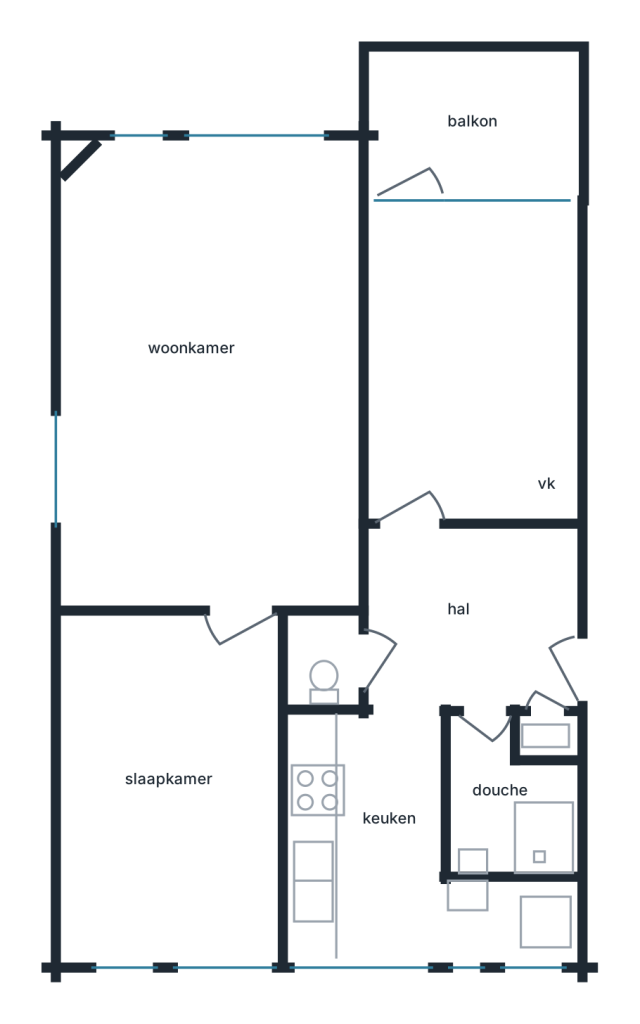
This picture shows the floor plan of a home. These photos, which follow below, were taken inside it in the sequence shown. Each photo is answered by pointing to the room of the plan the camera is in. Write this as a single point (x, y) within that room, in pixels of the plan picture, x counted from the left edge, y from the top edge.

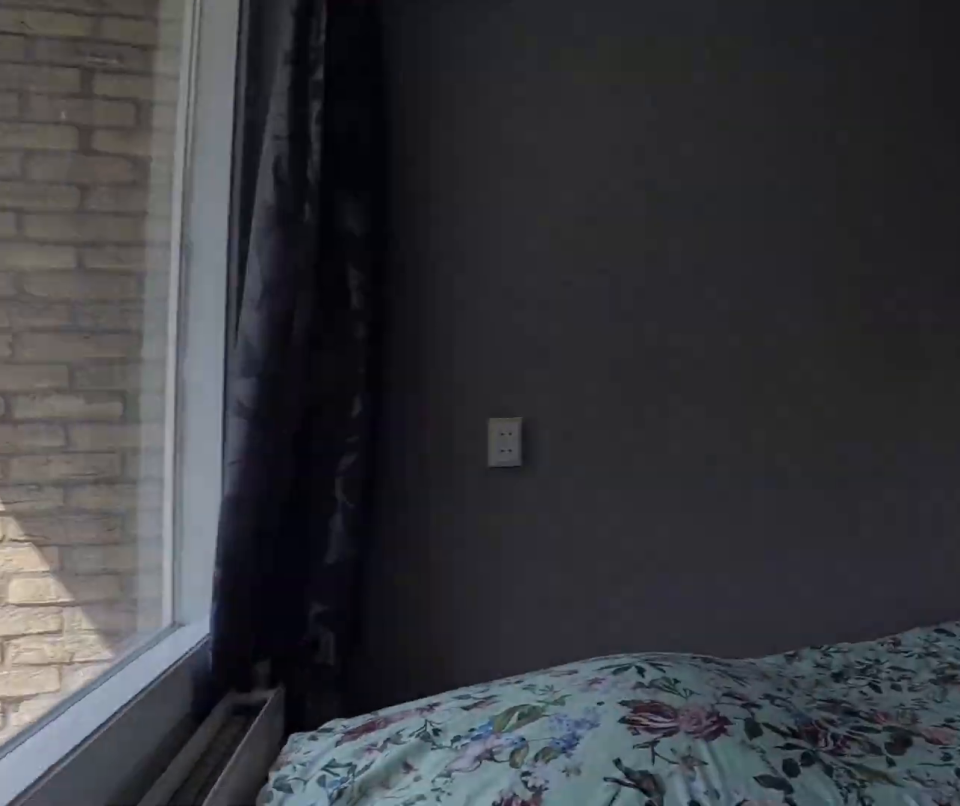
(470, 367)
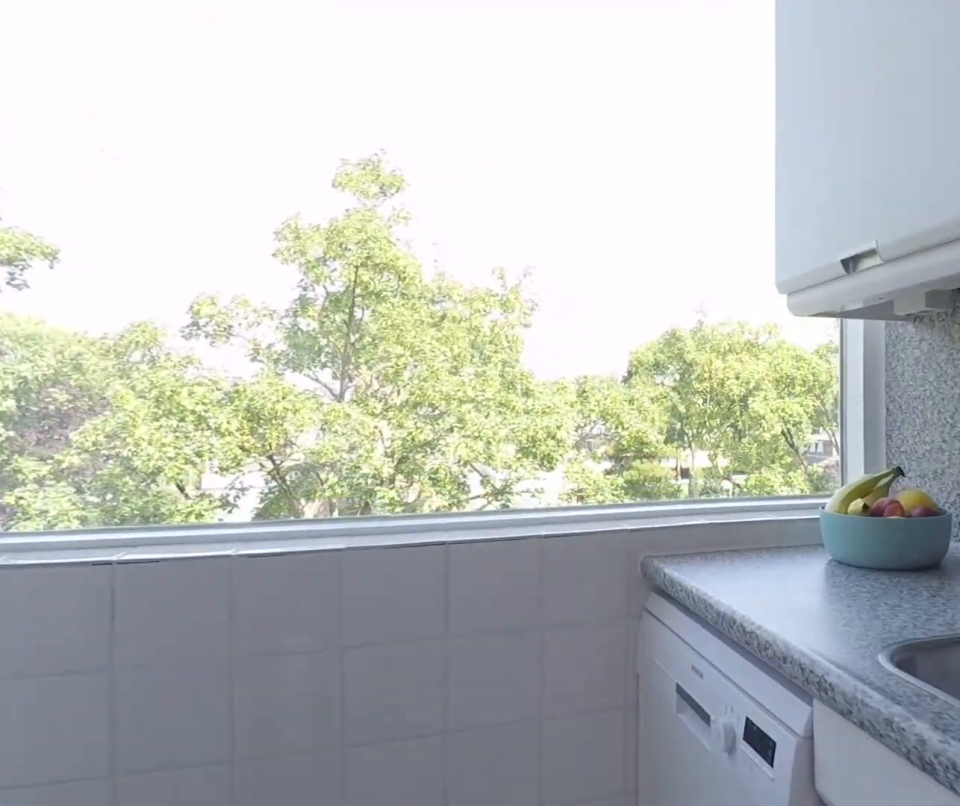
(394, 856)
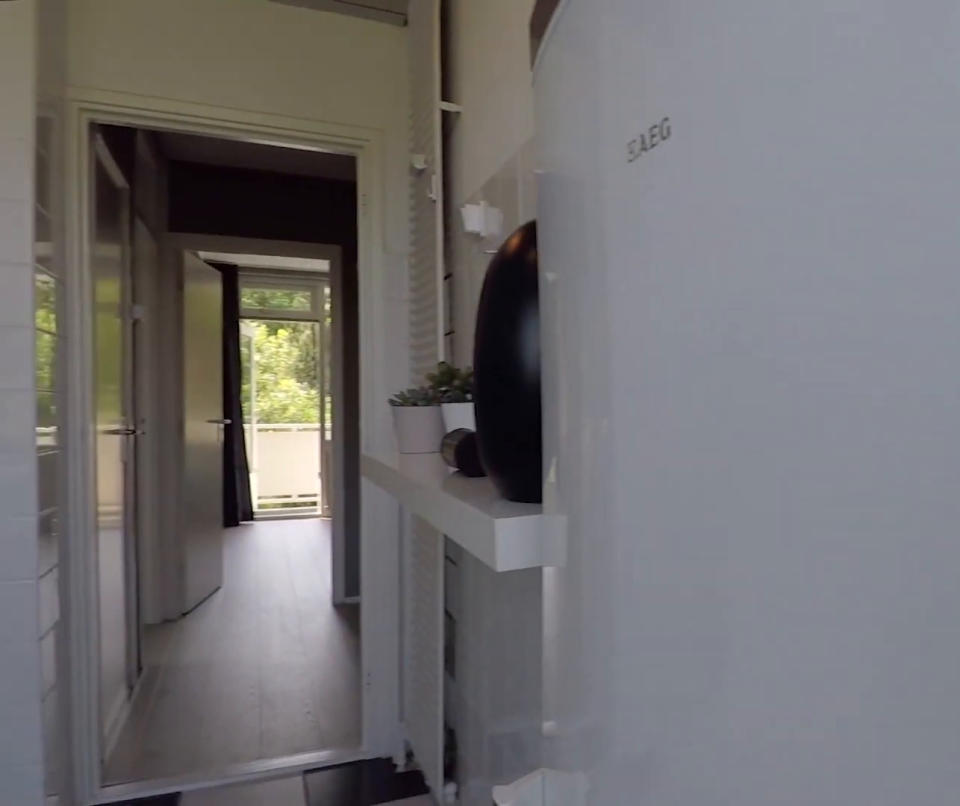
(394, 856)
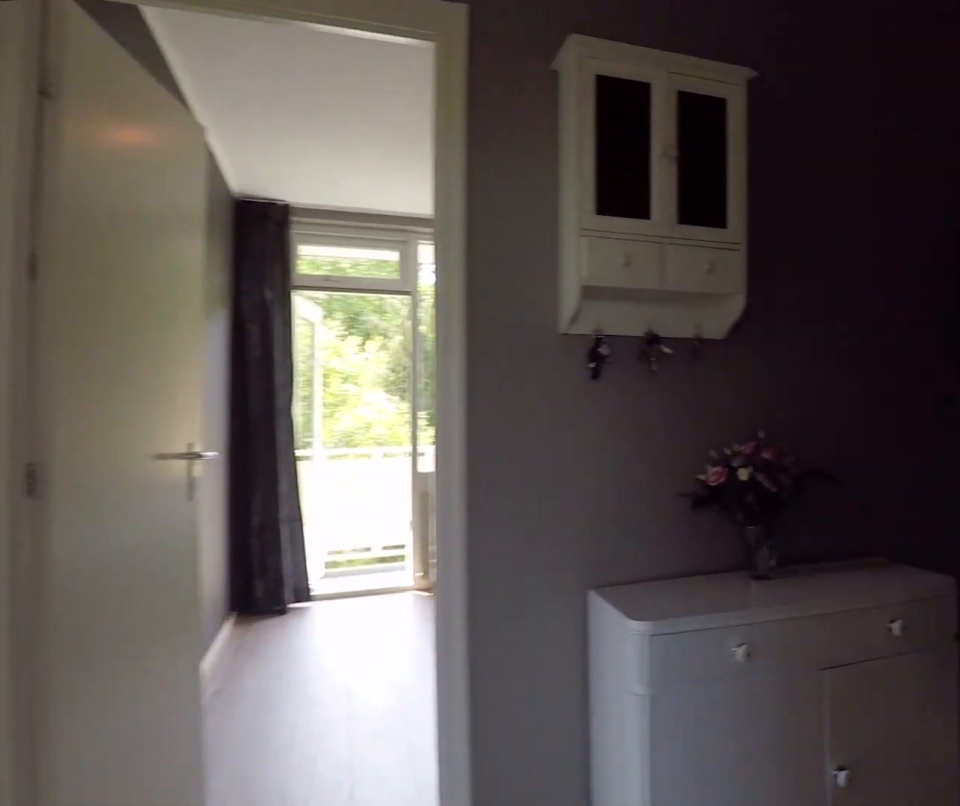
(472, 618)
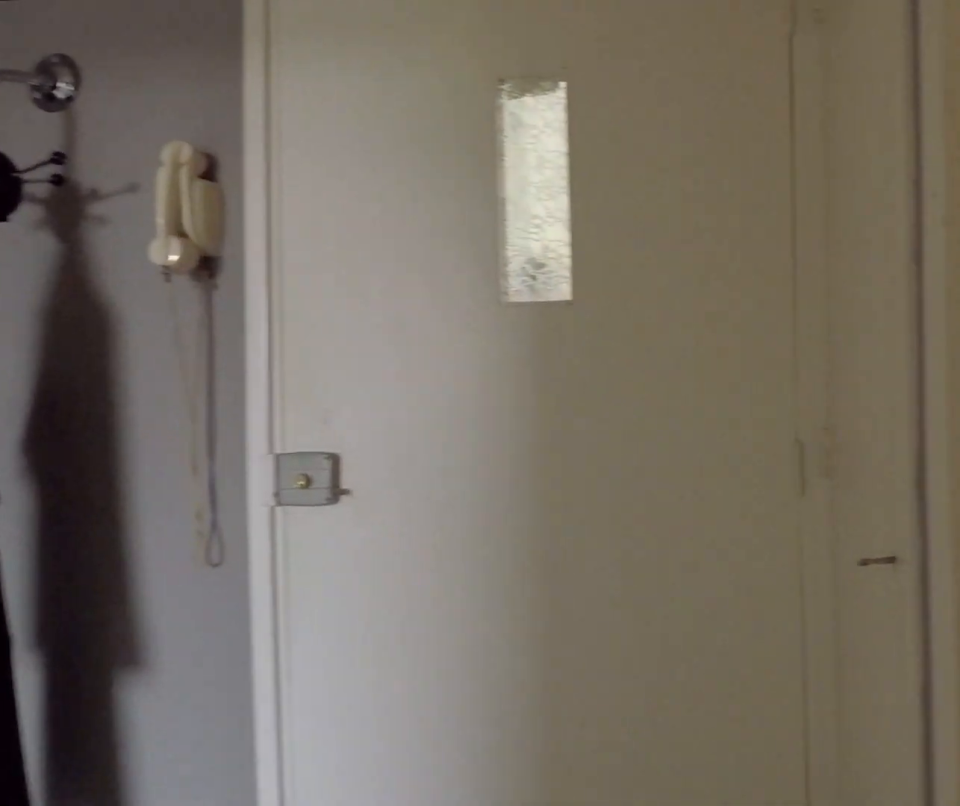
(472, 618)
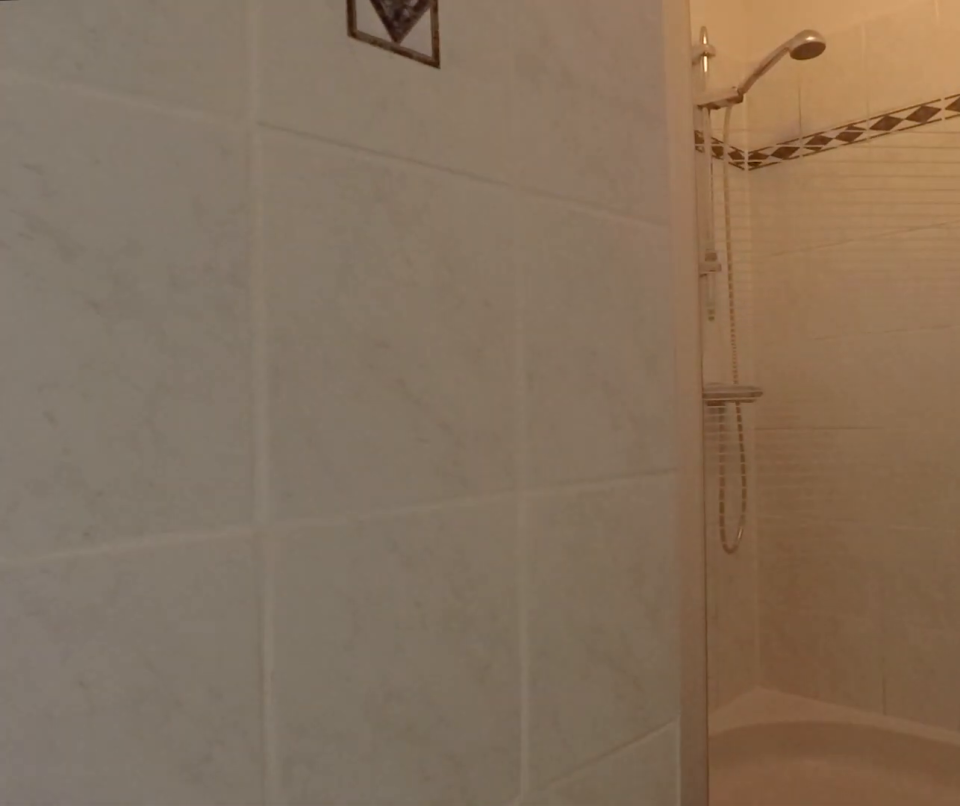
(506, 804)
